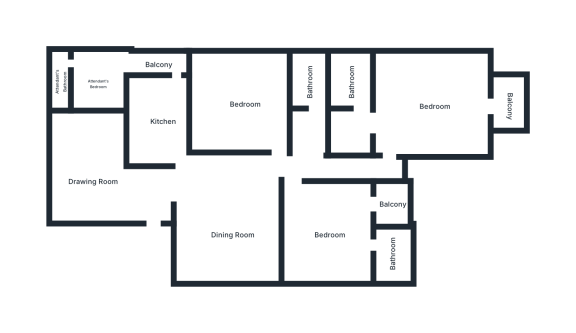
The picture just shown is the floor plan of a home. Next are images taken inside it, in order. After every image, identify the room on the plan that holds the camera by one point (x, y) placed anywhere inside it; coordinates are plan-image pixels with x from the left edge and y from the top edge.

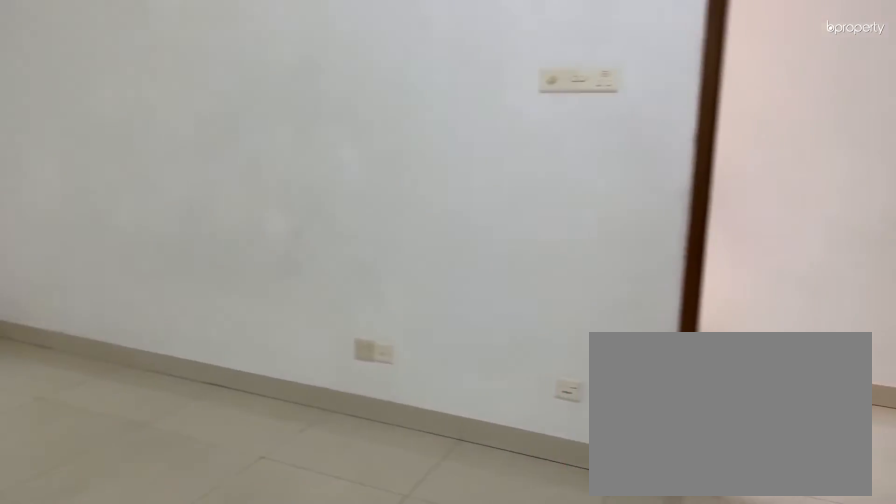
(433, 108)
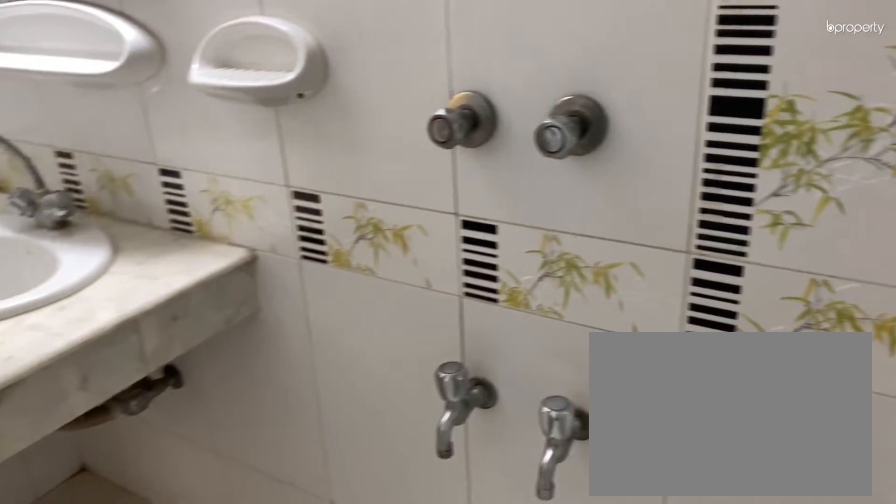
(351, 80)
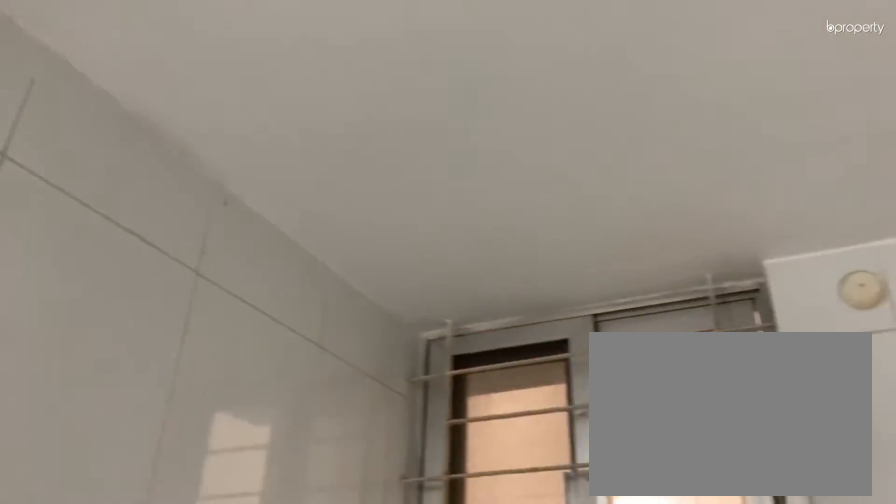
(351, 80)
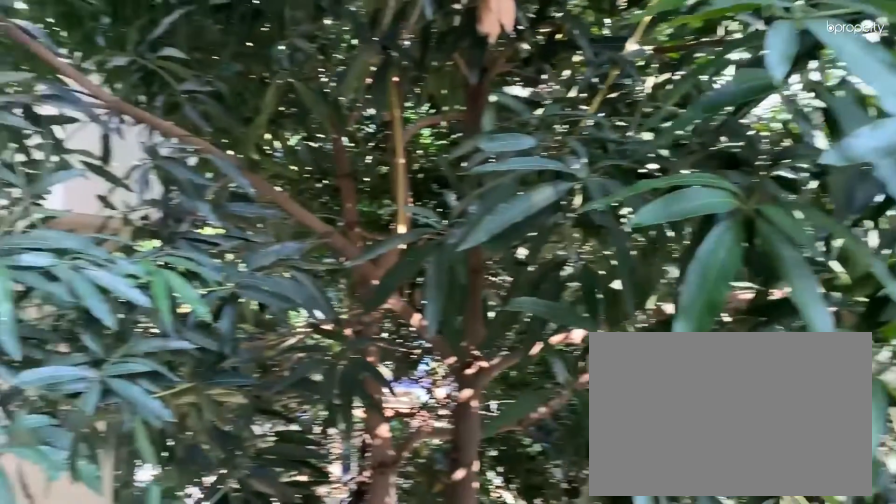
(510, 102)
